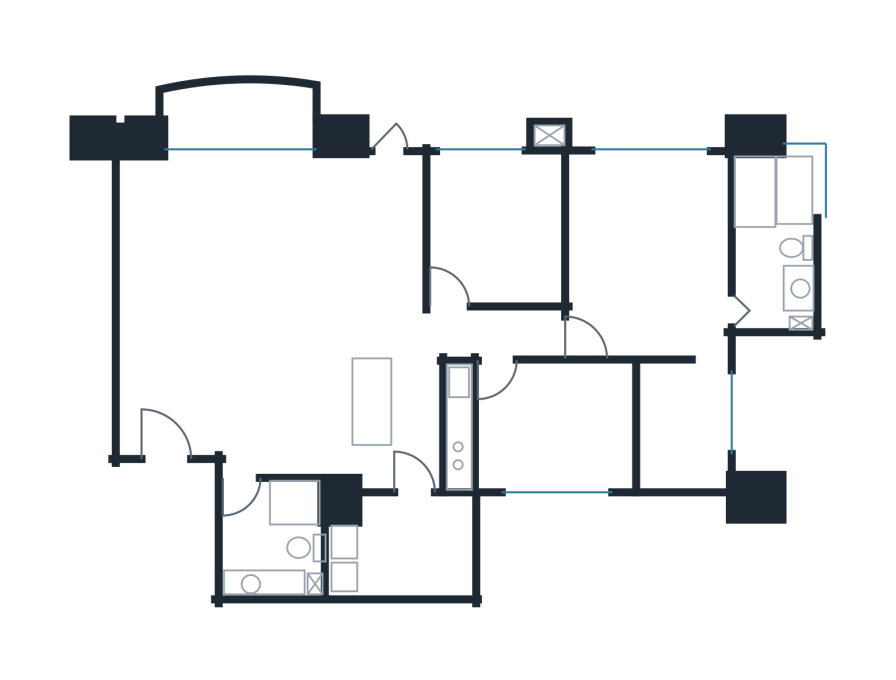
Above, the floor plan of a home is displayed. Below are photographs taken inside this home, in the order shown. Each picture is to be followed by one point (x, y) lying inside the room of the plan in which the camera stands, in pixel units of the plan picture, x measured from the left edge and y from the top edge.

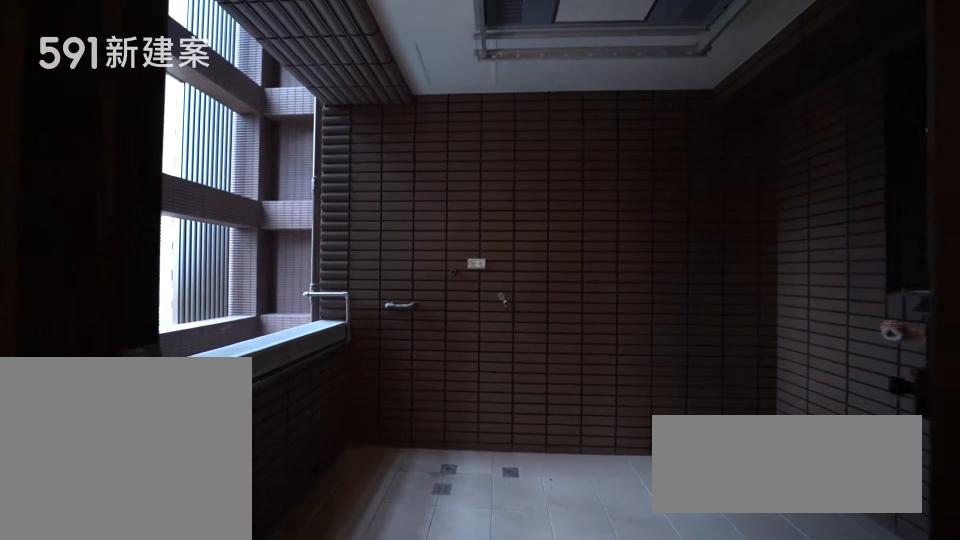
(417, 549)
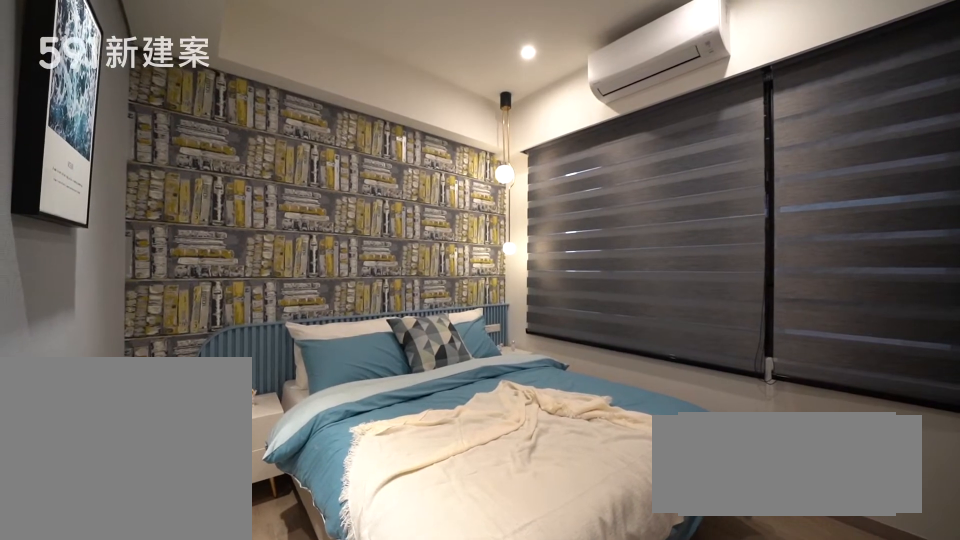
(558, 429)
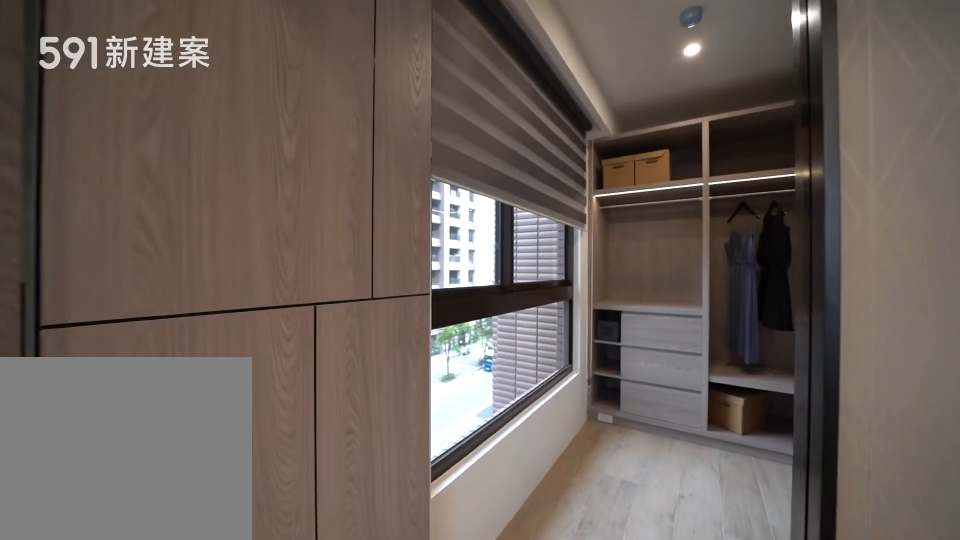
(659, 297)
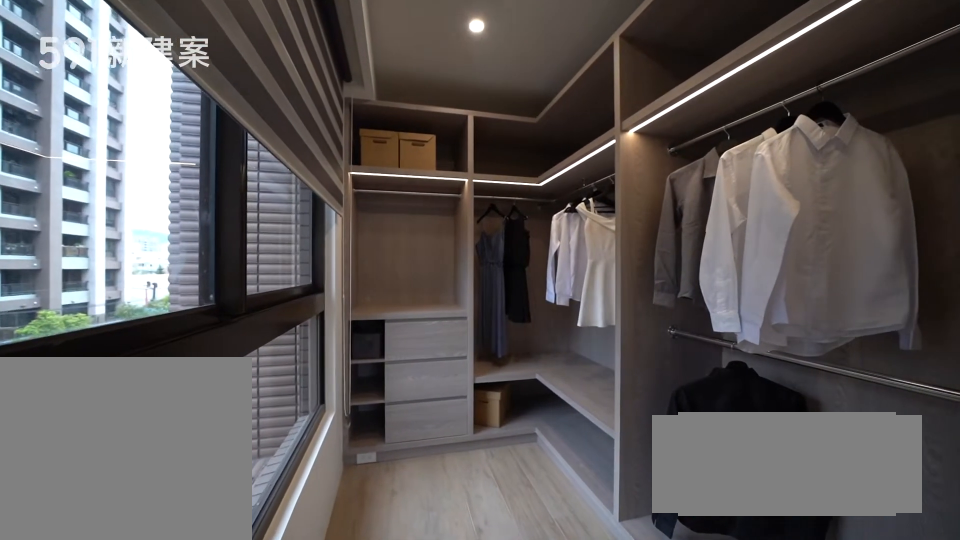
(659, 297)
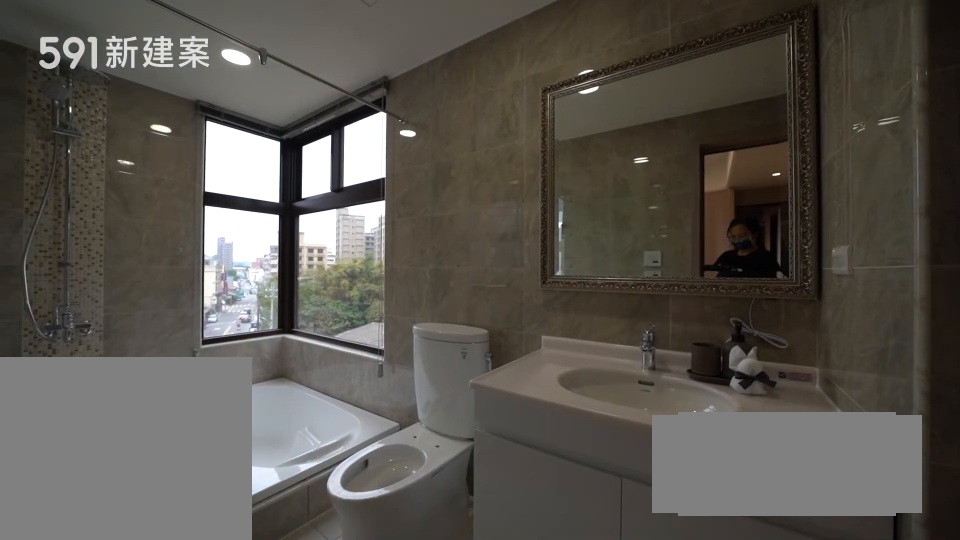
(776, 232)
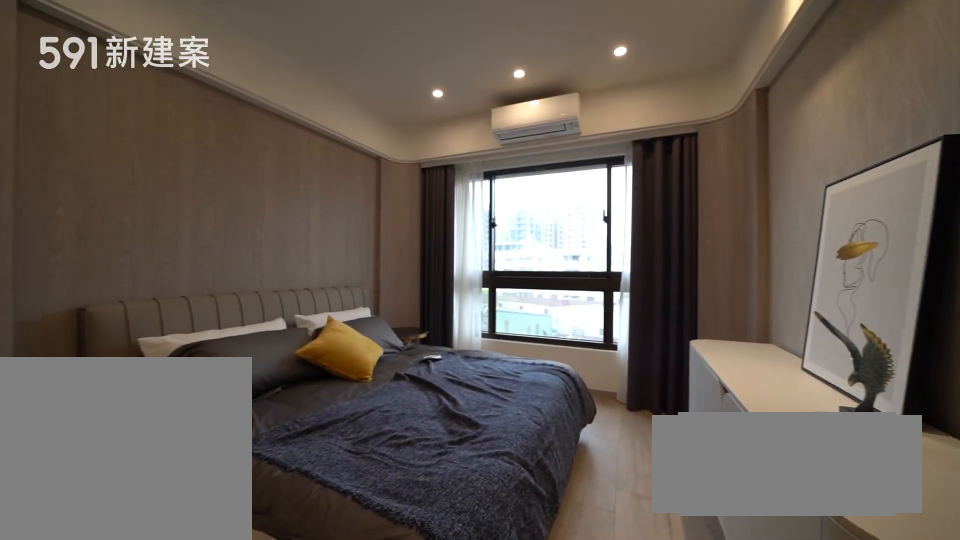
(660, 297)
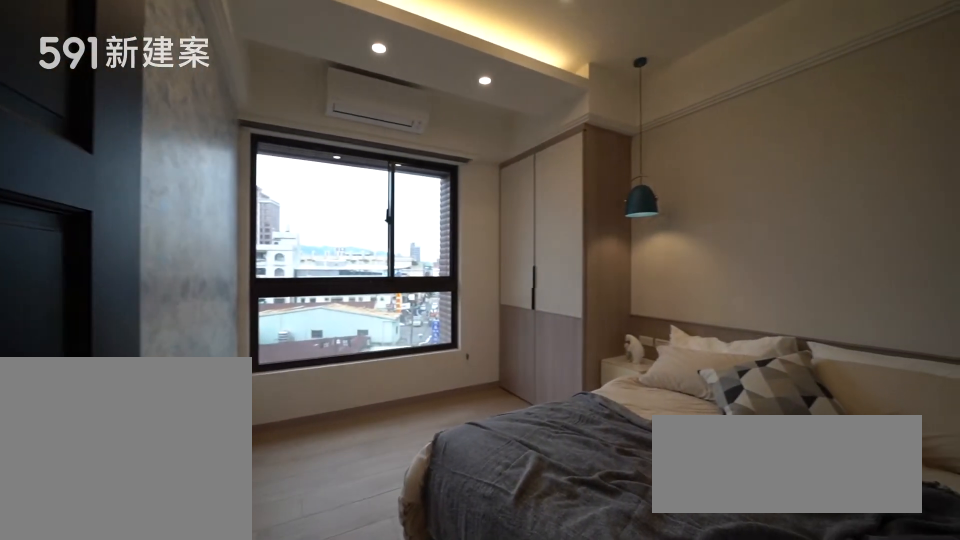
(498, 226)
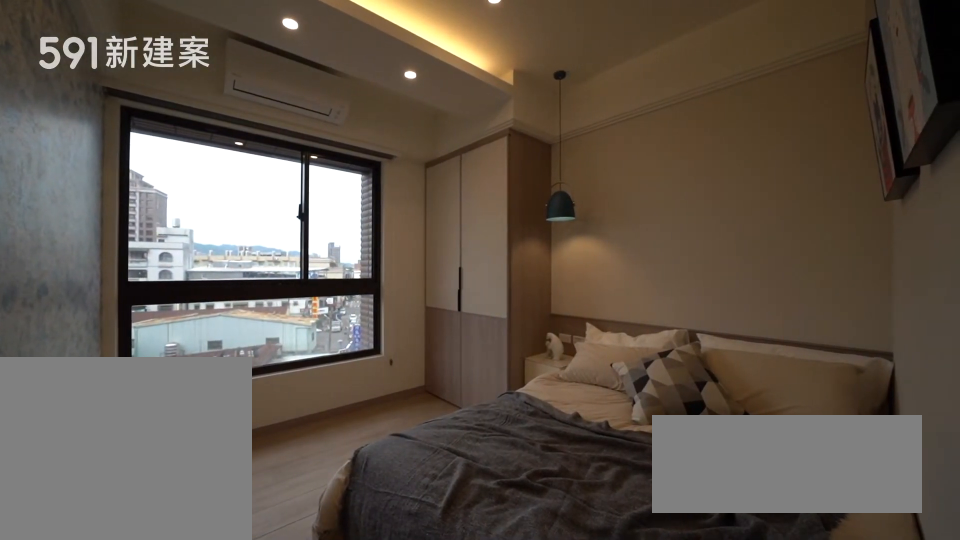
(498, 226)
